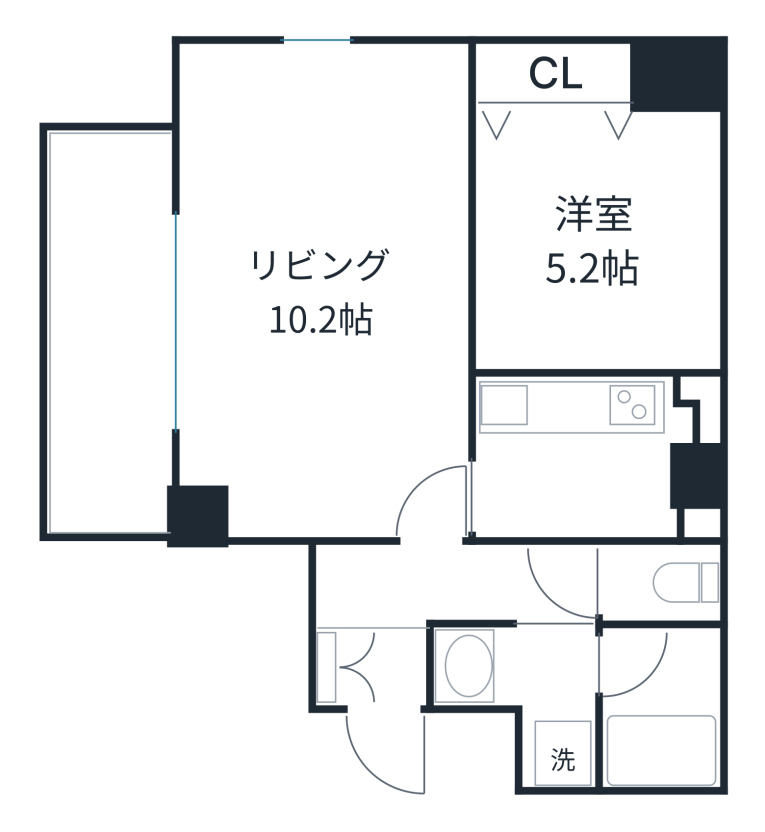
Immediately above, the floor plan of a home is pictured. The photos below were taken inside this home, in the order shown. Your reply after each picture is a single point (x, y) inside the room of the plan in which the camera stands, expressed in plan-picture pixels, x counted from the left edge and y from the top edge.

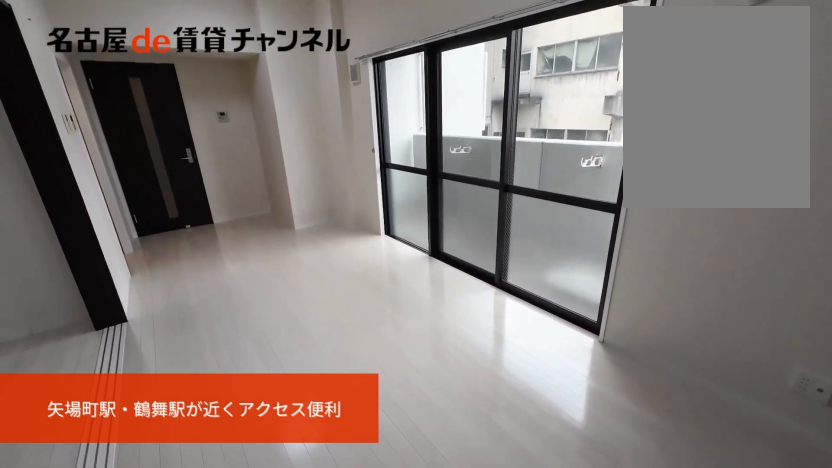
(325, 292)
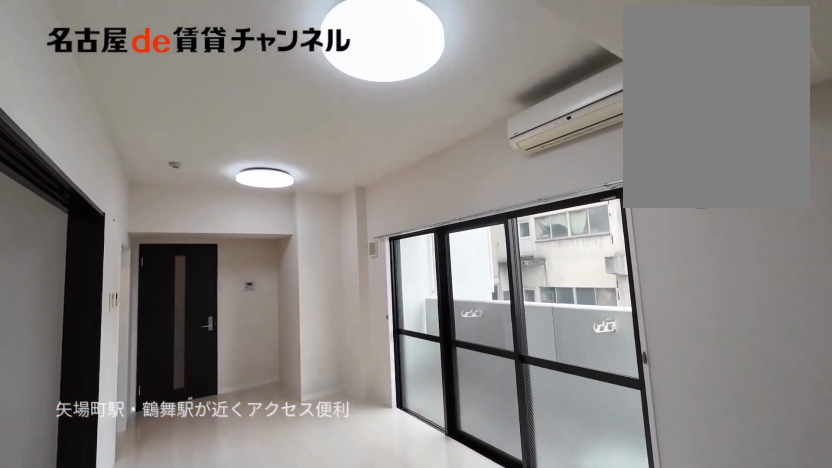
(325, 292)
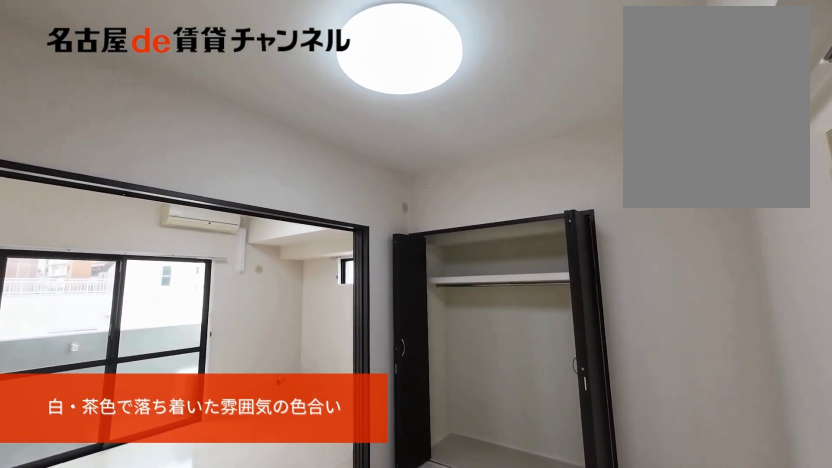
(598, 238)
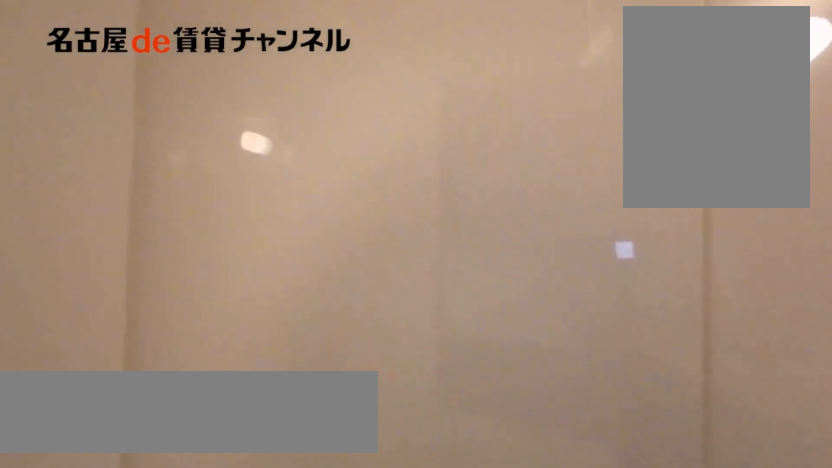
(659, 708)
